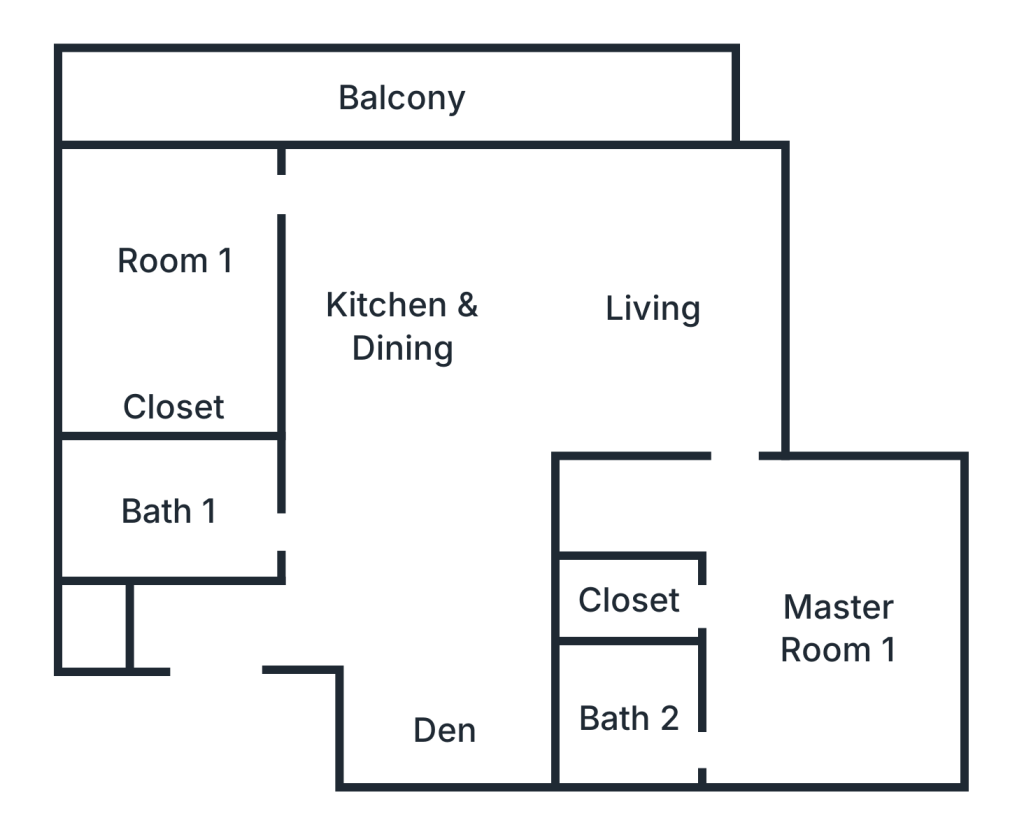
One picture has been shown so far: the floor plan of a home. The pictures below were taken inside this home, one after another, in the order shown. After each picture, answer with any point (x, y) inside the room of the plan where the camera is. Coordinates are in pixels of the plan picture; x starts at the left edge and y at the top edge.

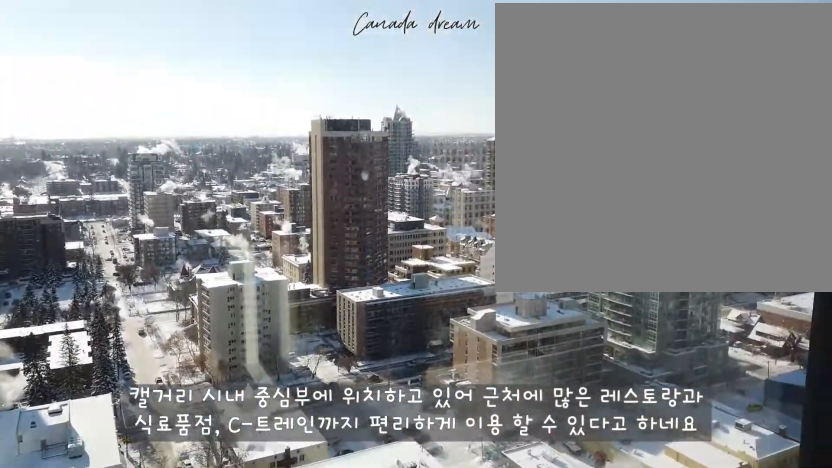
(838, 620)
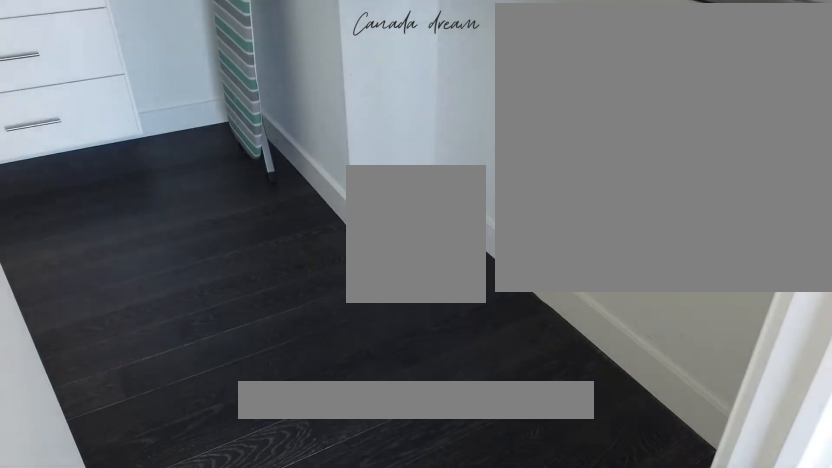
(630, 600)
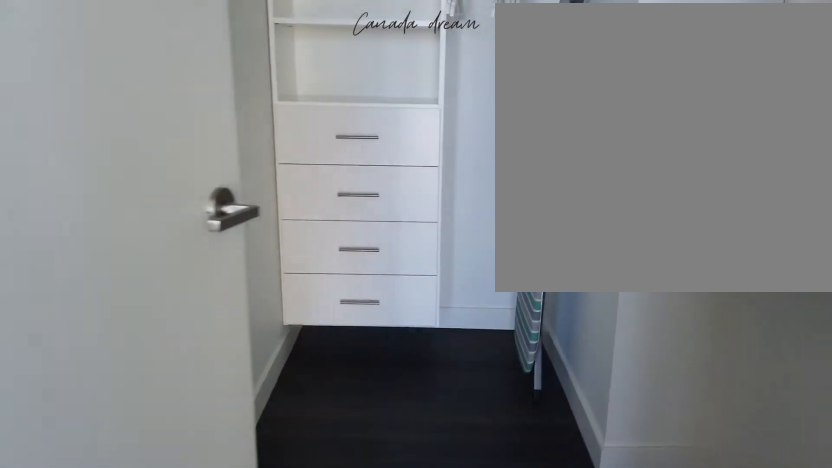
(631, 601)
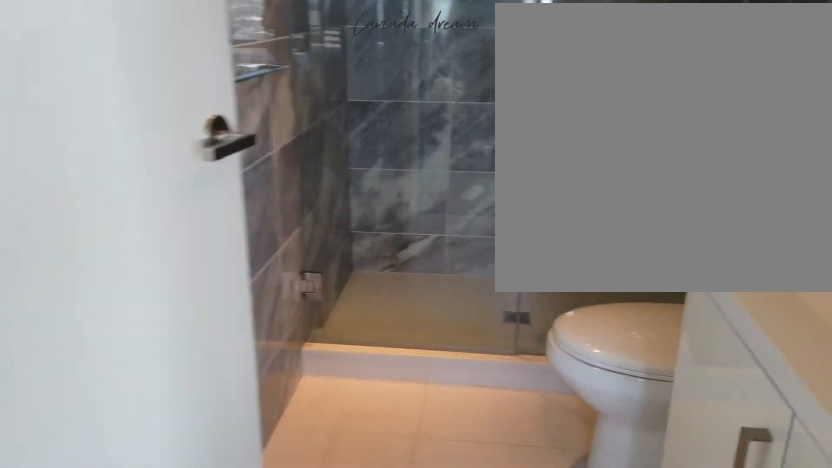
(630, 732)
